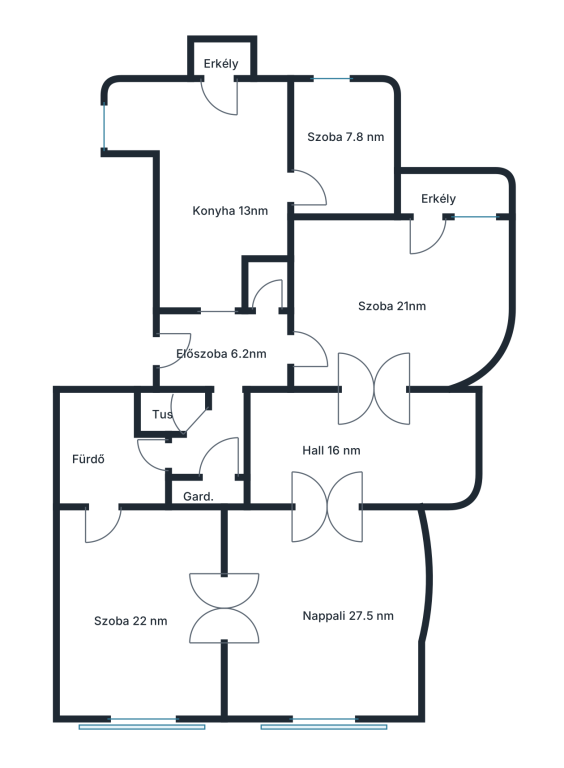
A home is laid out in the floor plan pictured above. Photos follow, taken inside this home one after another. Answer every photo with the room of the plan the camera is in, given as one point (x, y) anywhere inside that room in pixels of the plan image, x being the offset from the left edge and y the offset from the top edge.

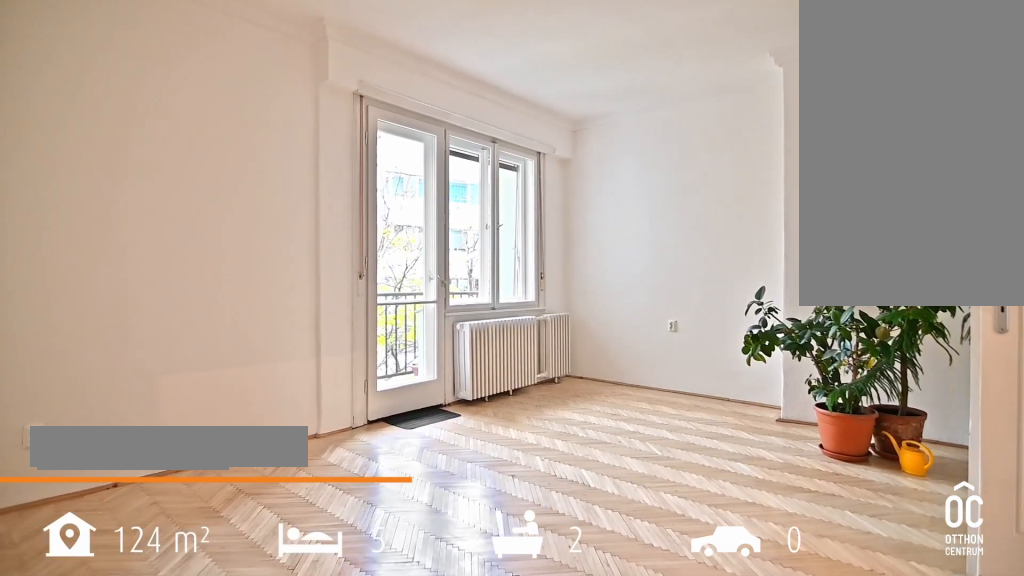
(389, 301)
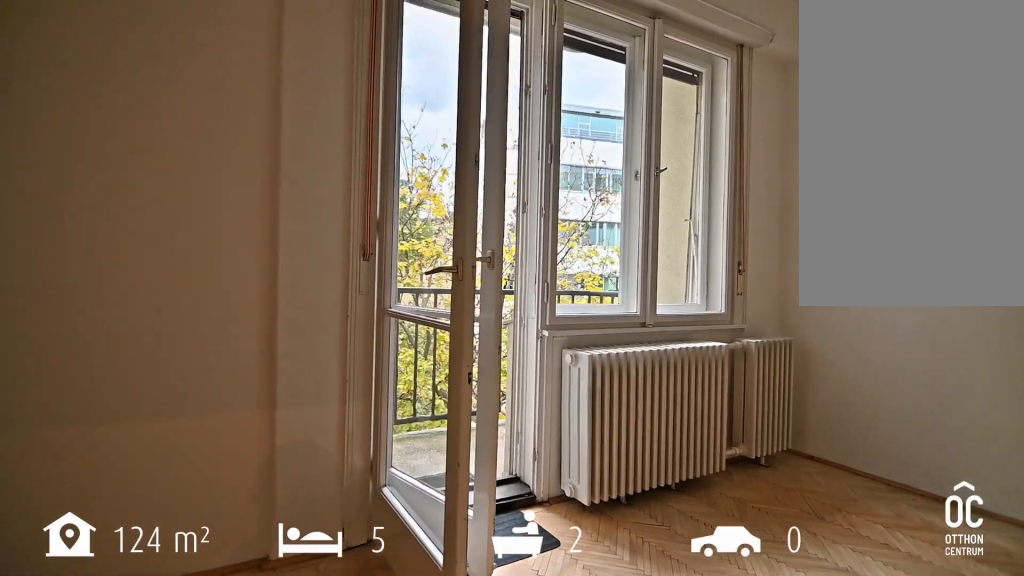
(389, 301)
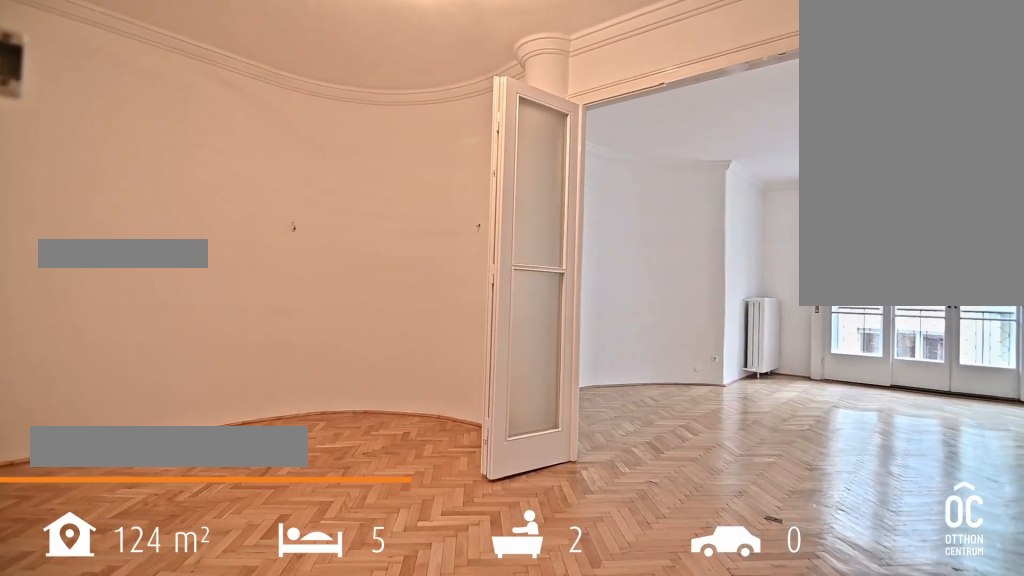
(345, 453)
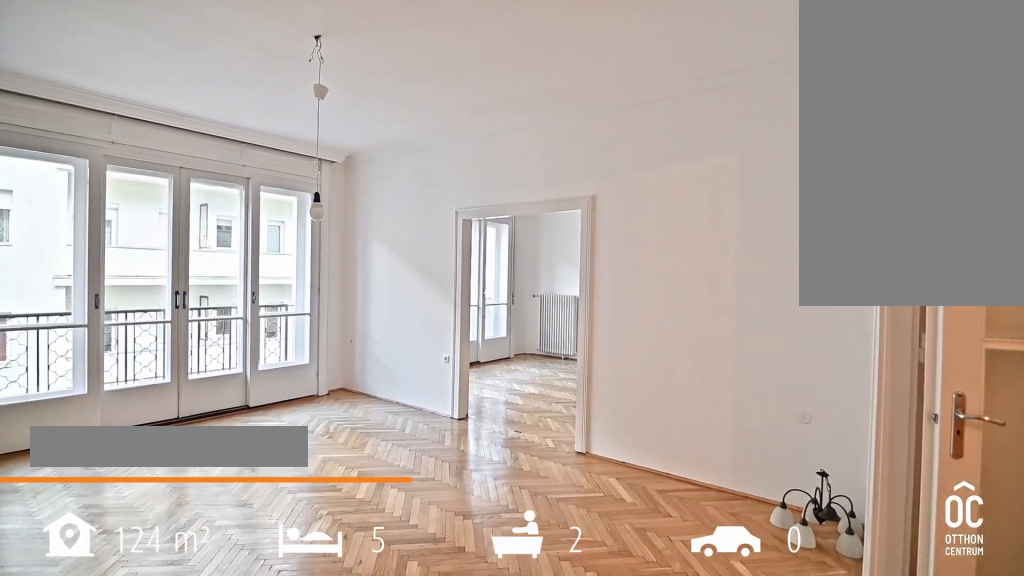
(323, 610)
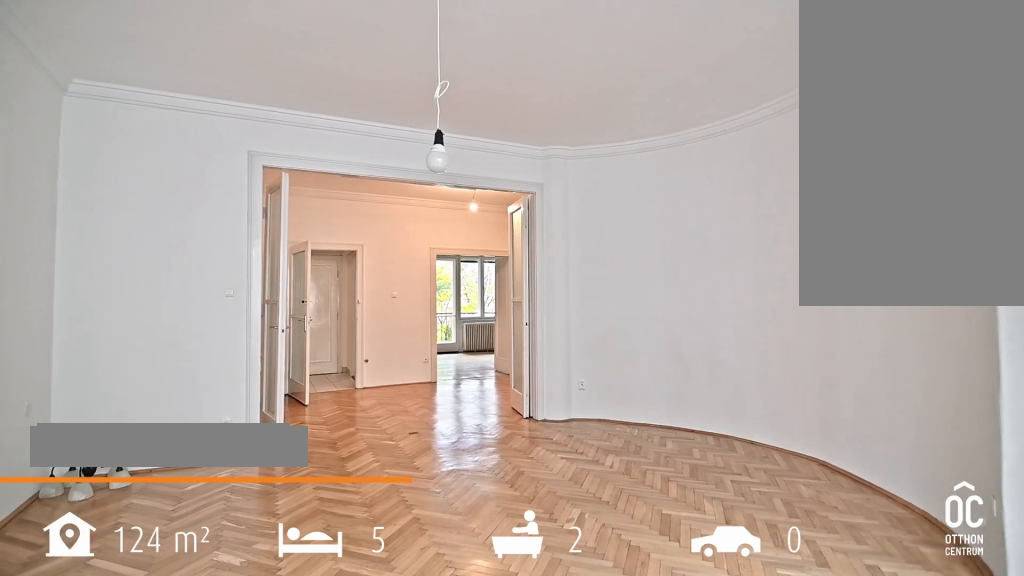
(323, 610)
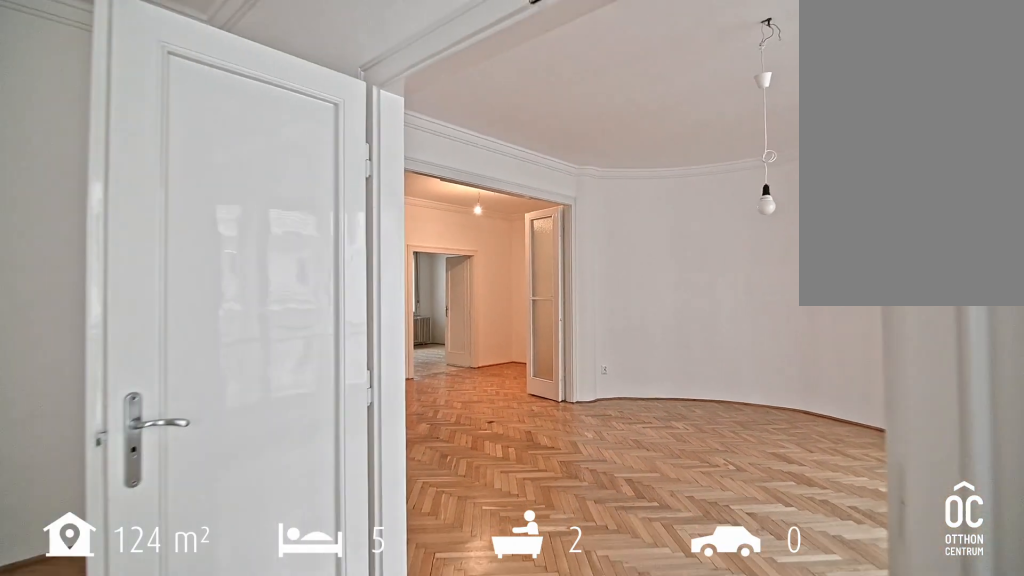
(139, 610)
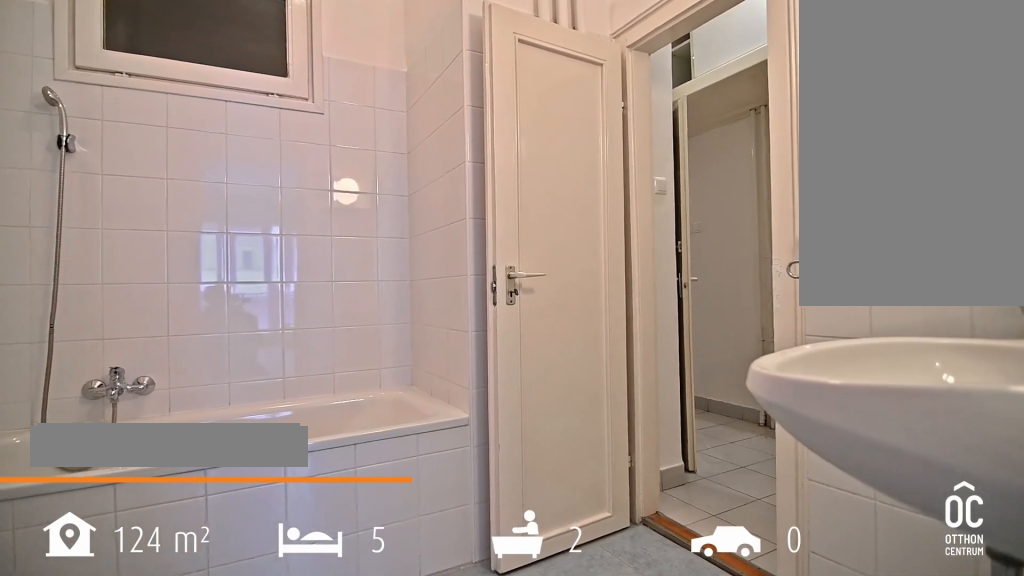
(106, 455)
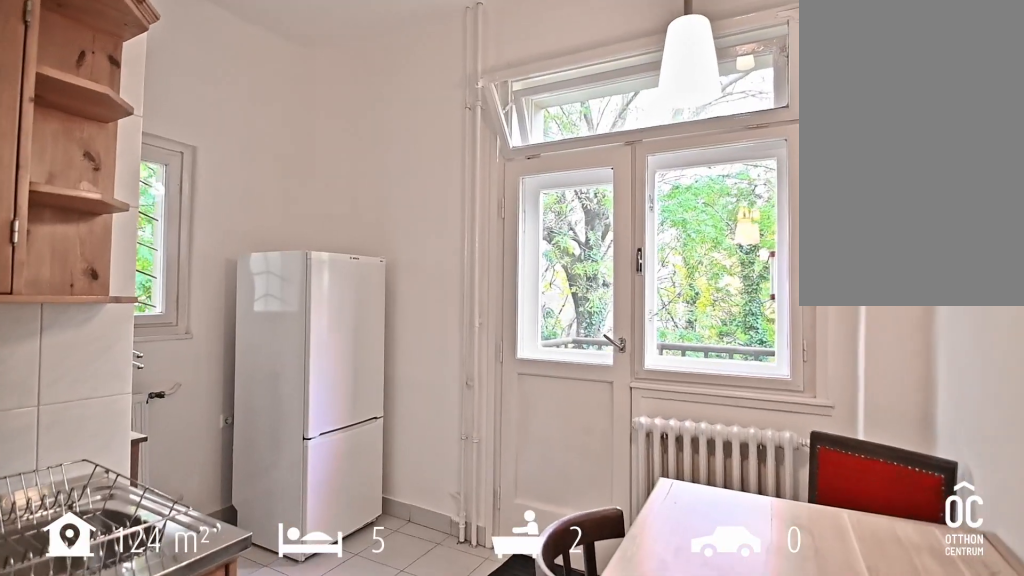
(228, 202)
